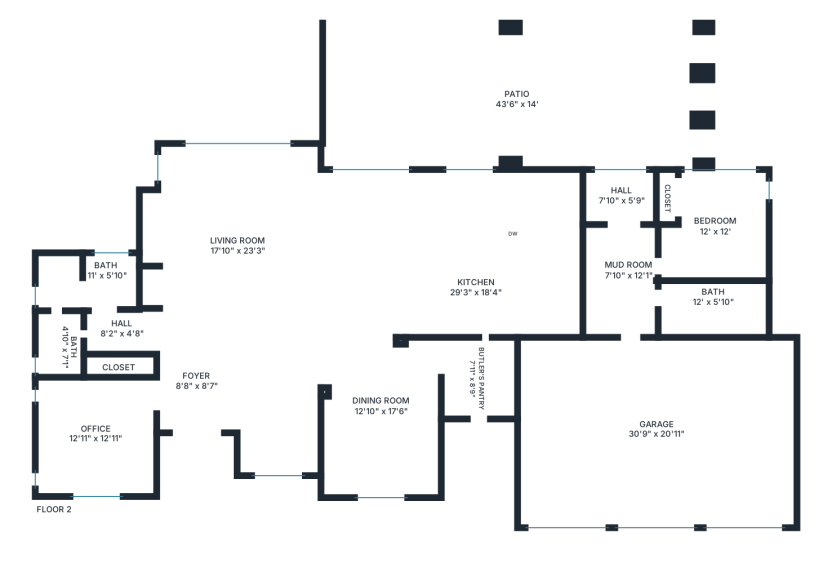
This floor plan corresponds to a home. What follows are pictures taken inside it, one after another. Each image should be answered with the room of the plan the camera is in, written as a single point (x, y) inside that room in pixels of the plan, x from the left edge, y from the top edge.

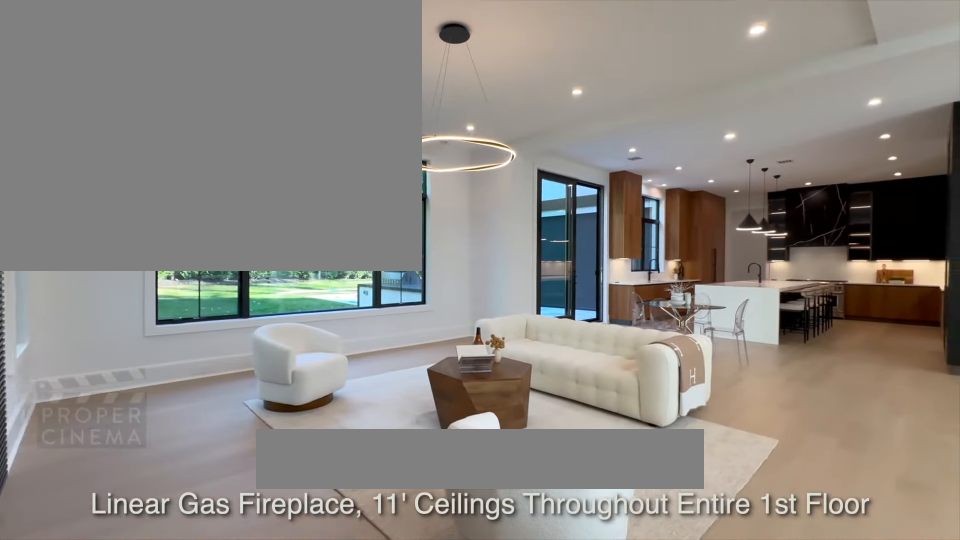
(234, 250)
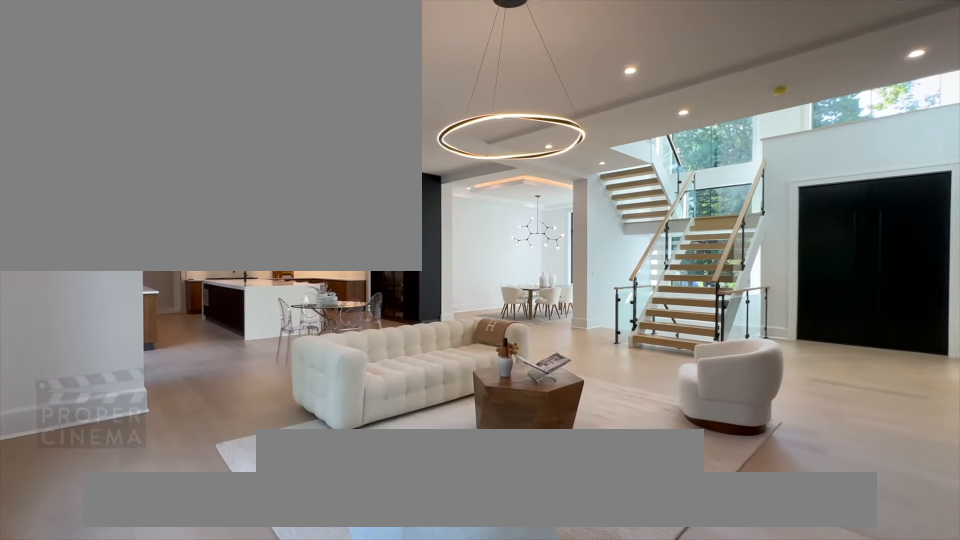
(234, 250)
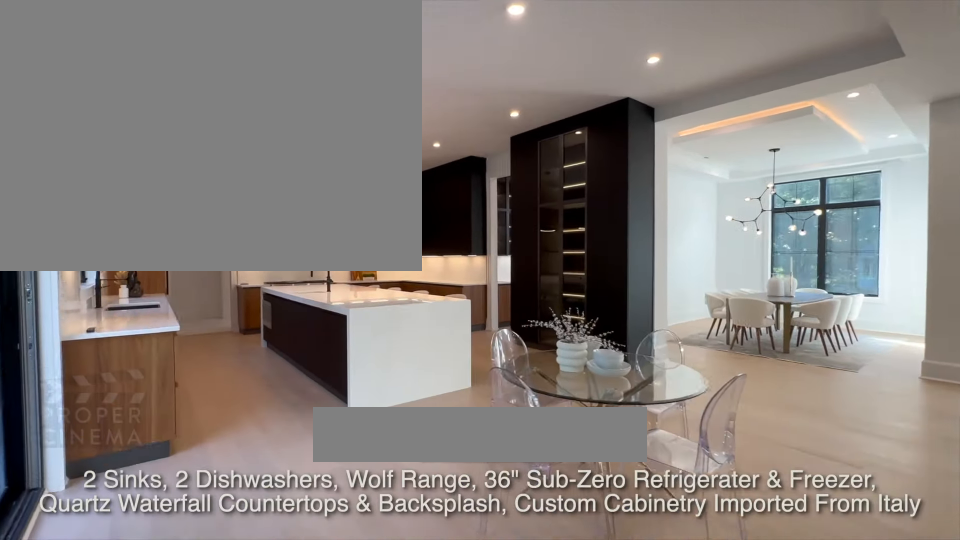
(450, 254)
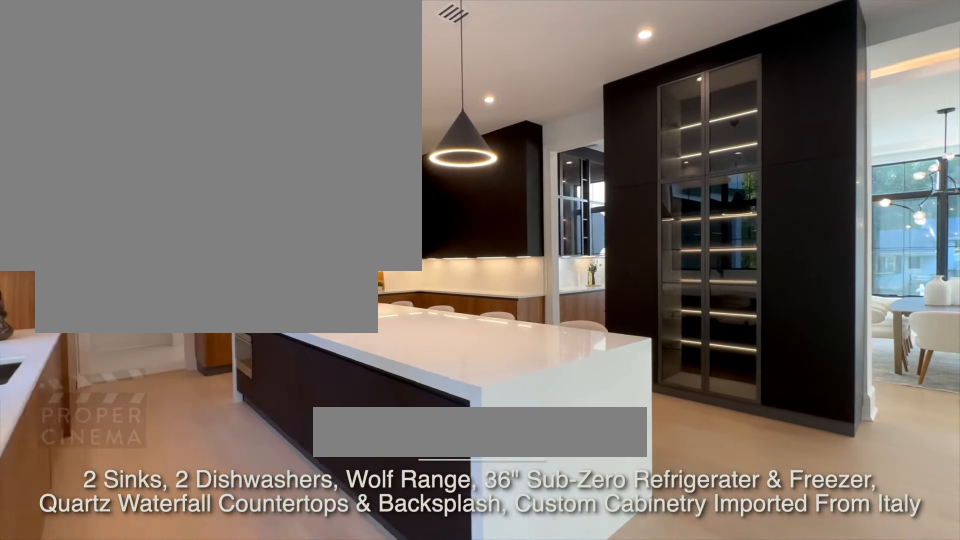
(450, 254)
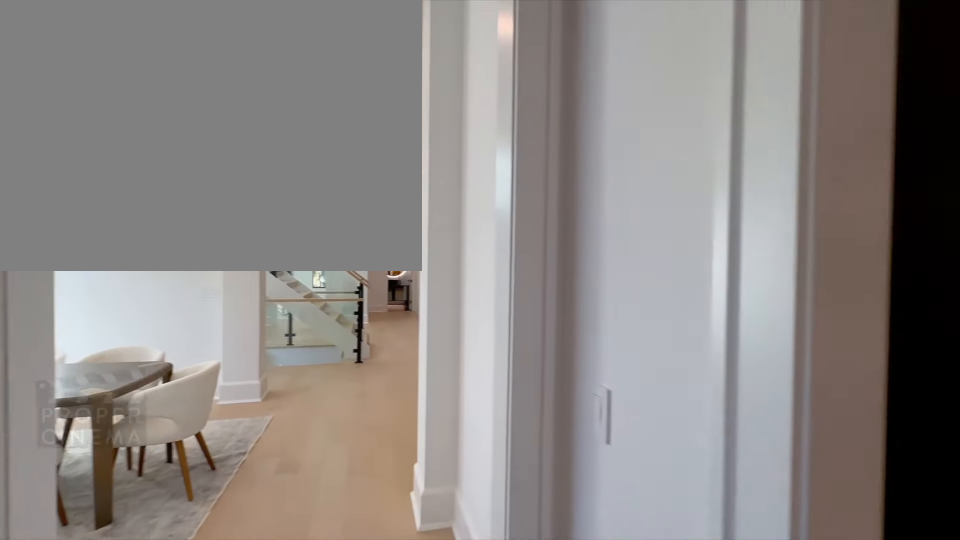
(478, 379)
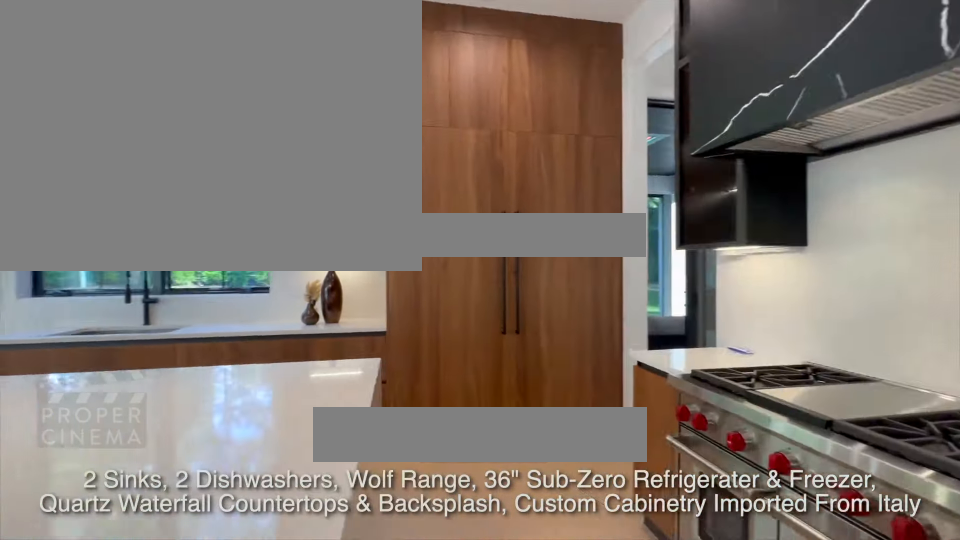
(450, 254)
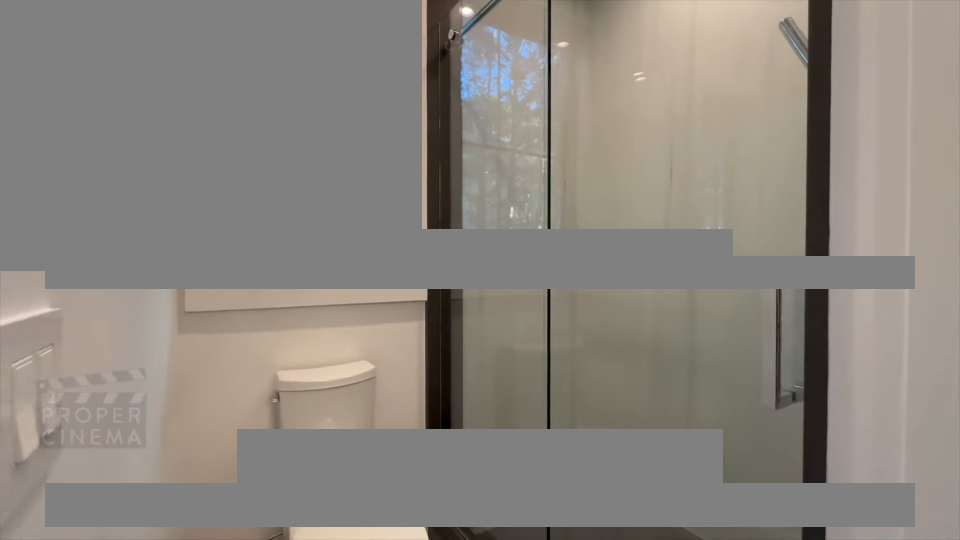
(86, 280)
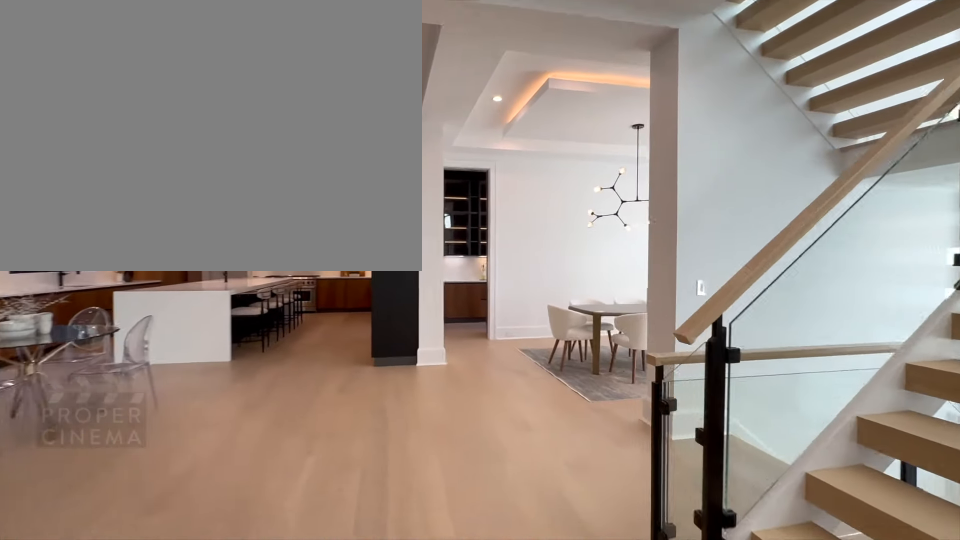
(233, 250)
